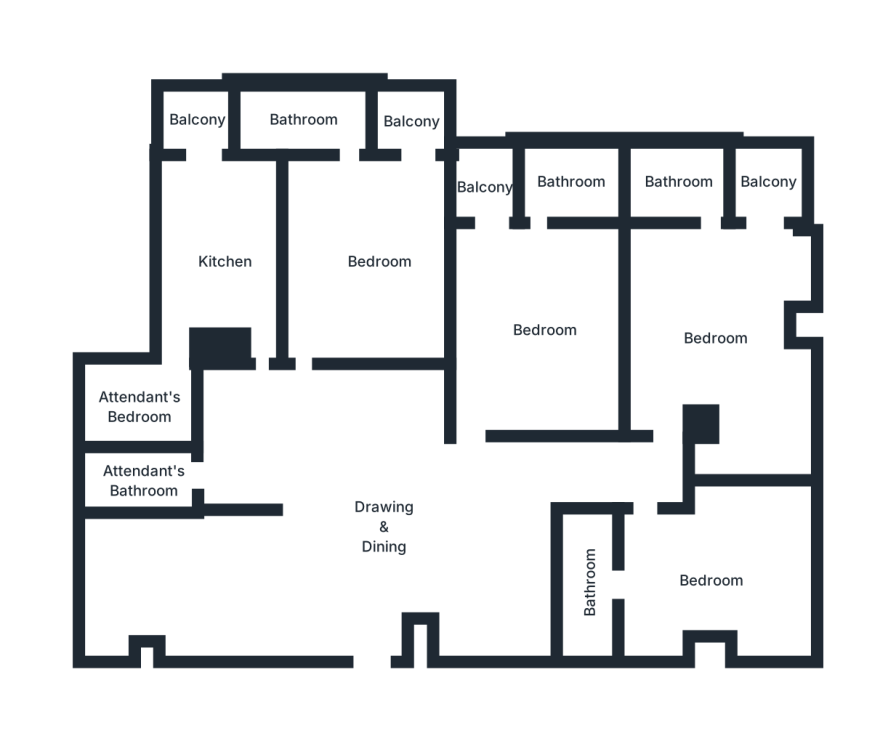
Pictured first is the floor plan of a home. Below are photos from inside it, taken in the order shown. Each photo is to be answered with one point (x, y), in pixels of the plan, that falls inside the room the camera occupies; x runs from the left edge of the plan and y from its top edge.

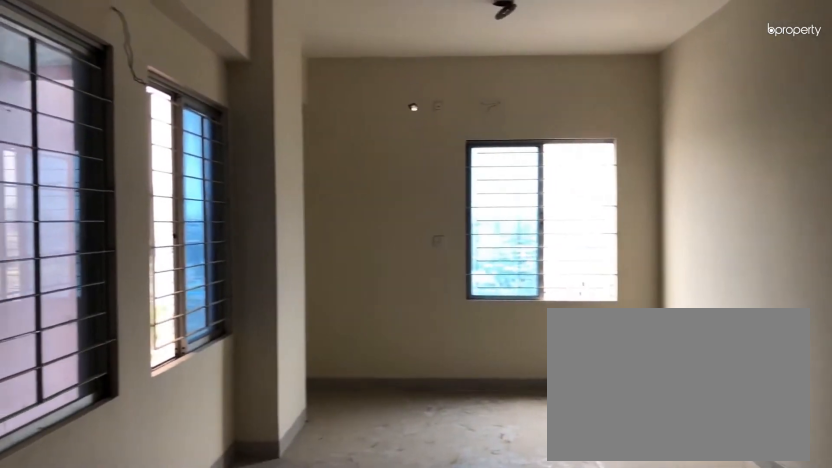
(271, 588)
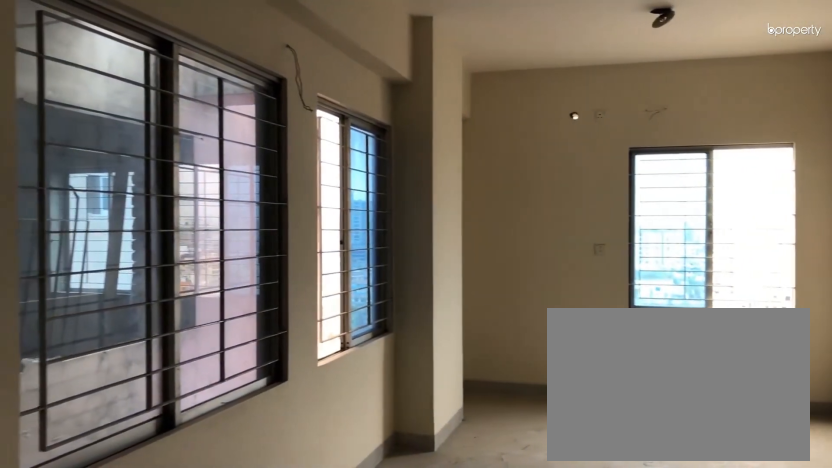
(271, 588)
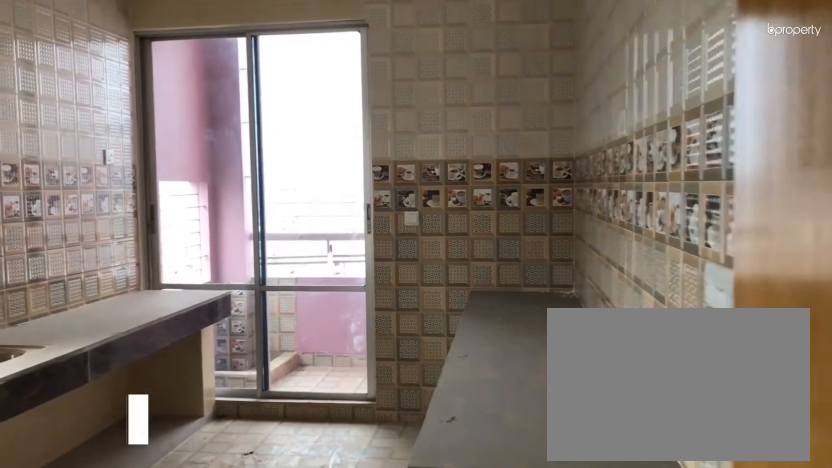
(223, 266)
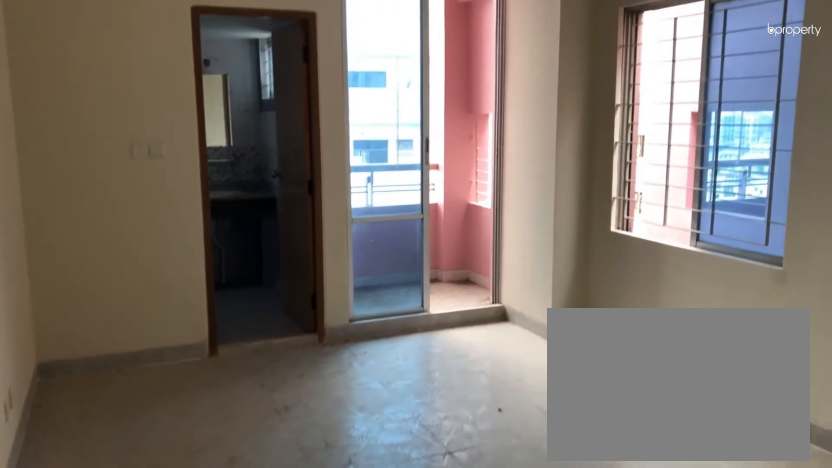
(377, 266)
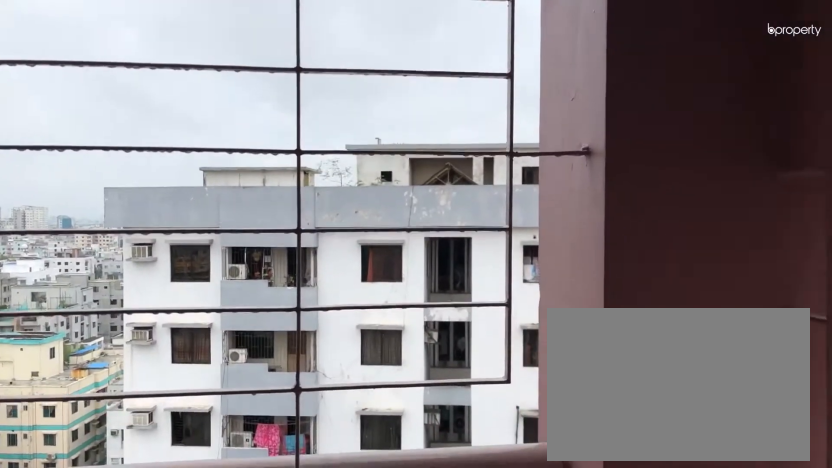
(412, 124)
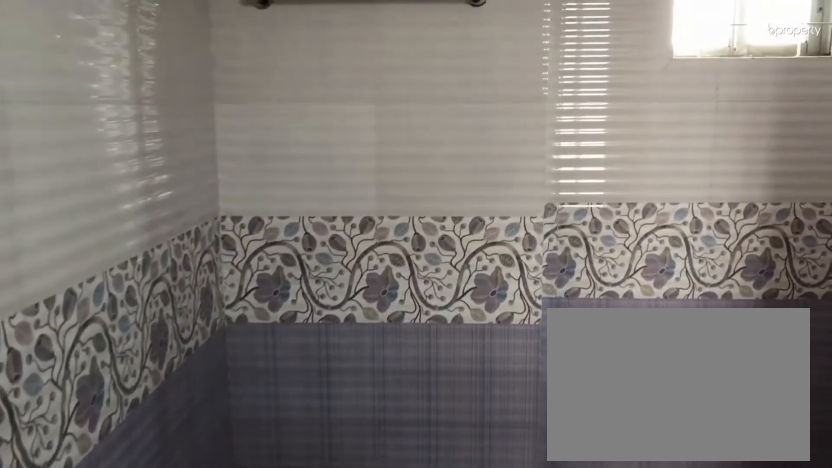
(299, 119)
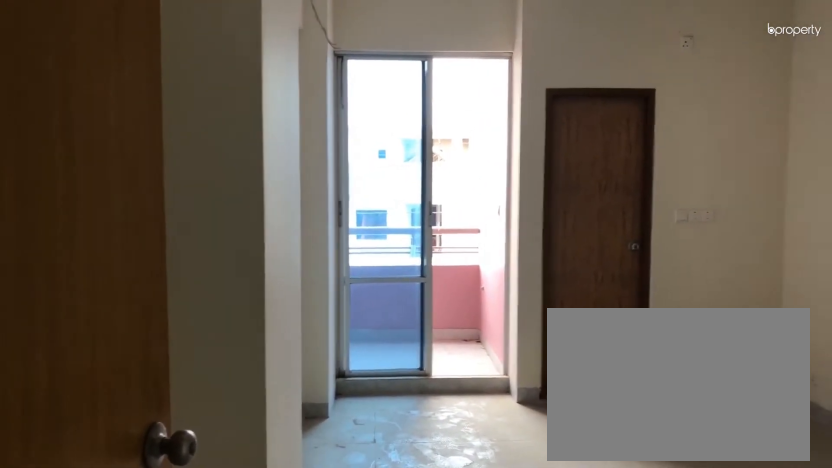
(545, 333)
